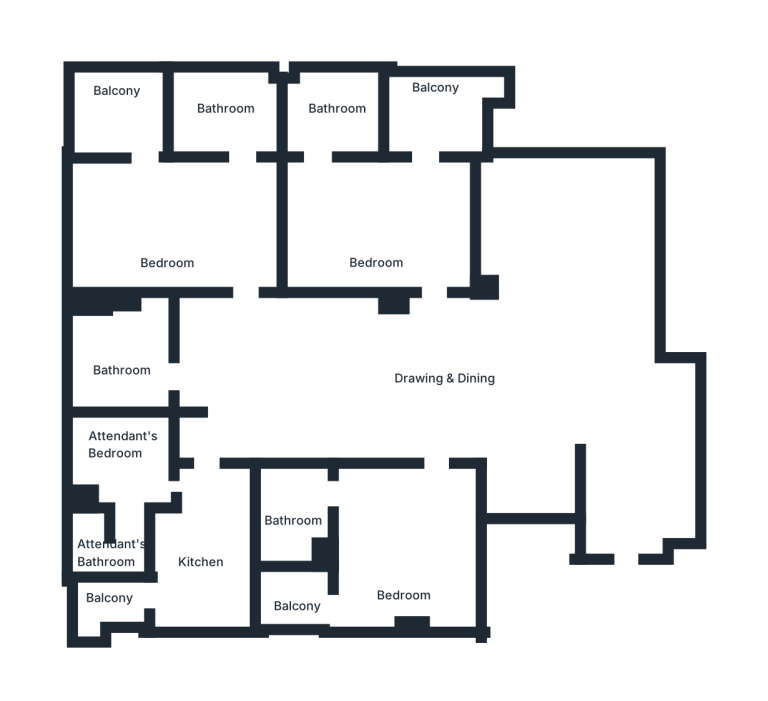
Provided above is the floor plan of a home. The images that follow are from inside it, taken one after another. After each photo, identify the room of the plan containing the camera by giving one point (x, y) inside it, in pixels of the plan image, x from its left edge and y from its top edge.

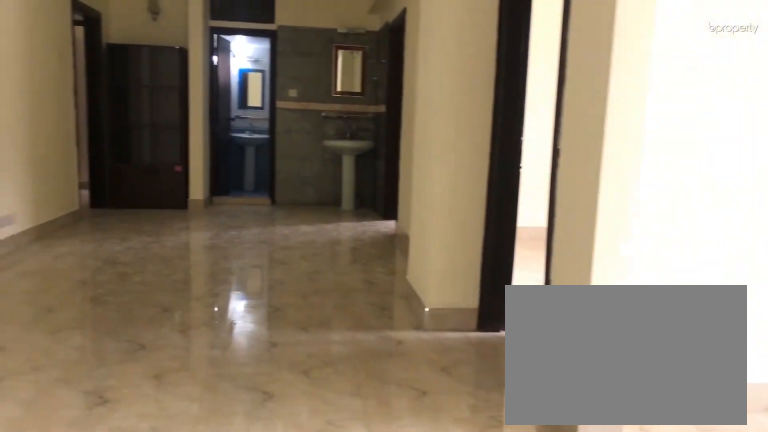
(484, 390)
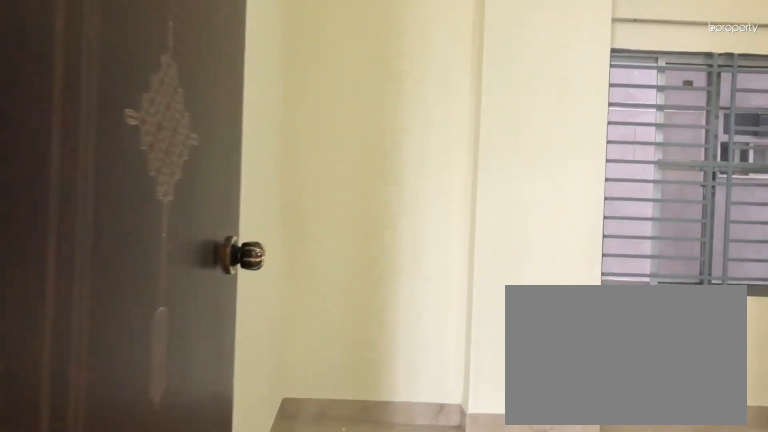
(399, 537)
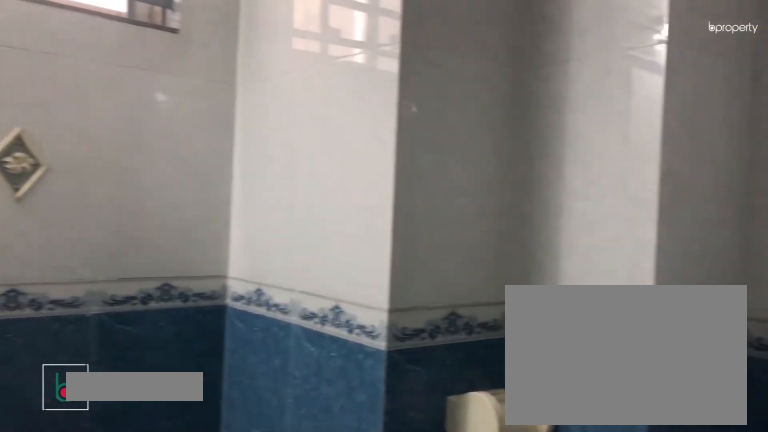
(122, 359)
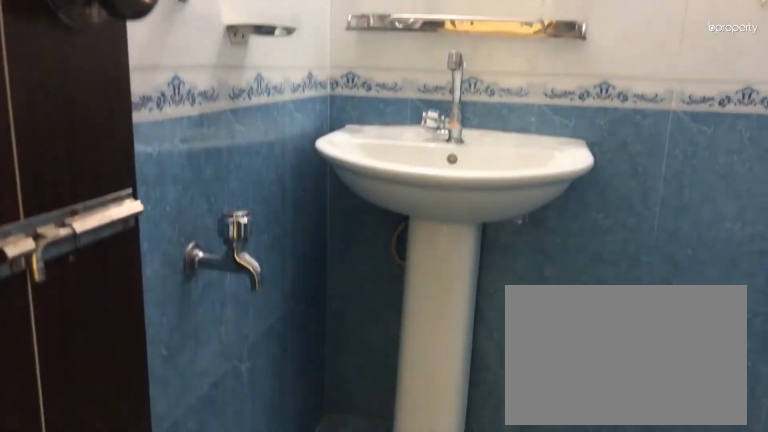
(122, 359)
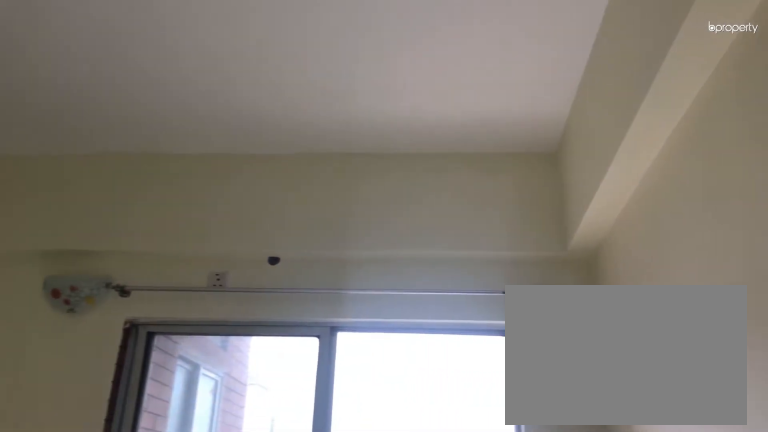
(381, 238)
